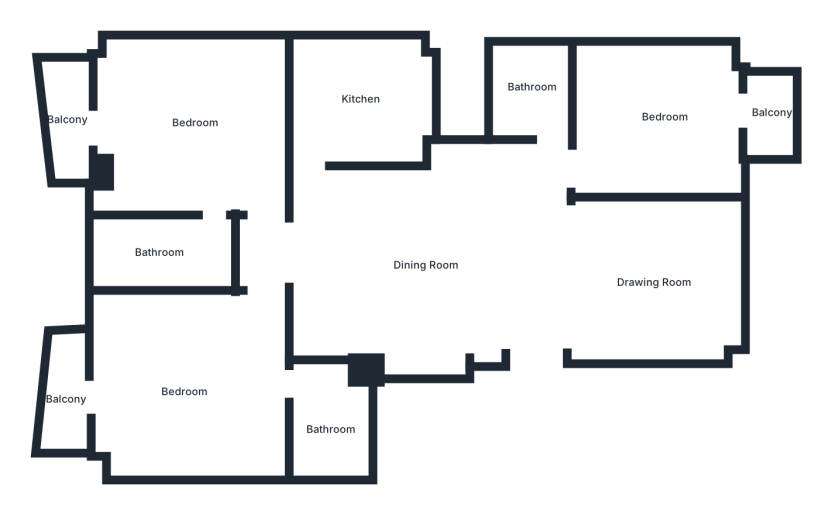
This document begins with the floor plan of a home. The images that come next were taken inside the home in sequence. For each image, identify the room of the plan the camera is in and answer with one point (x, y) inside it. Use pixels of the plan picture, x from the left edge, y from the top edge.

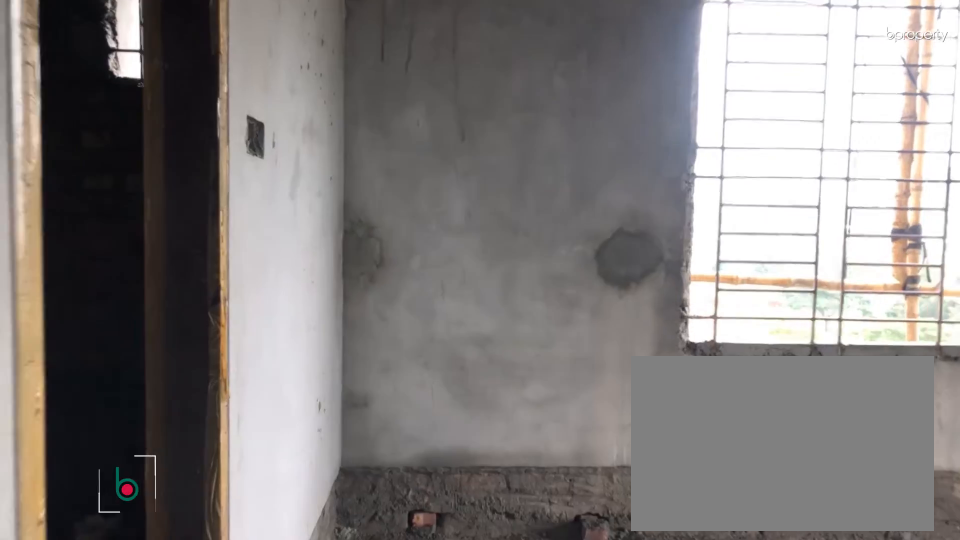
(188, 391)
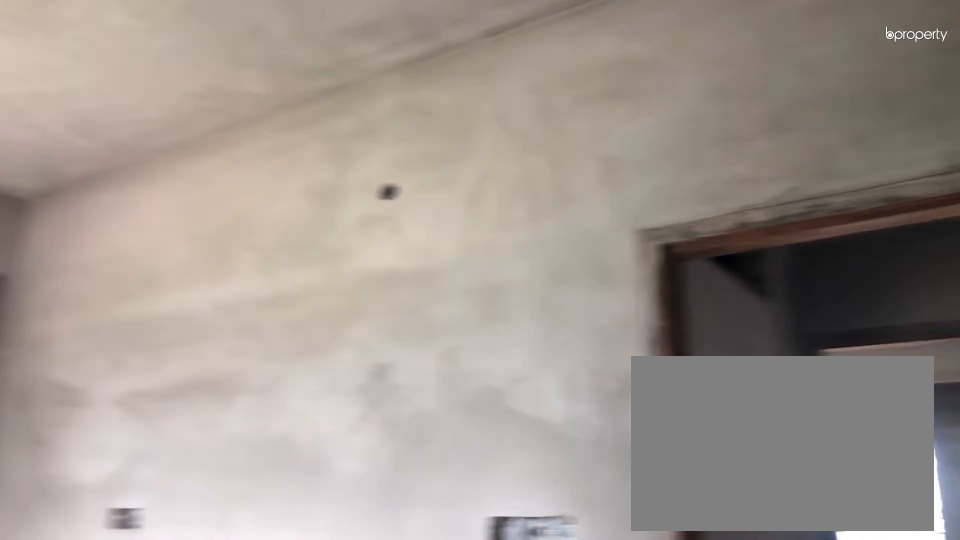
(188, 391)
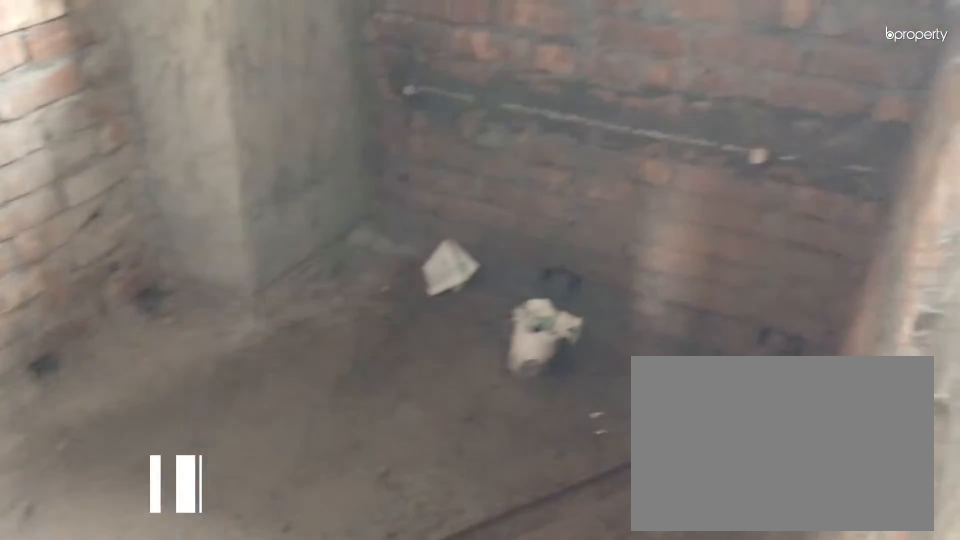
(327, 431)
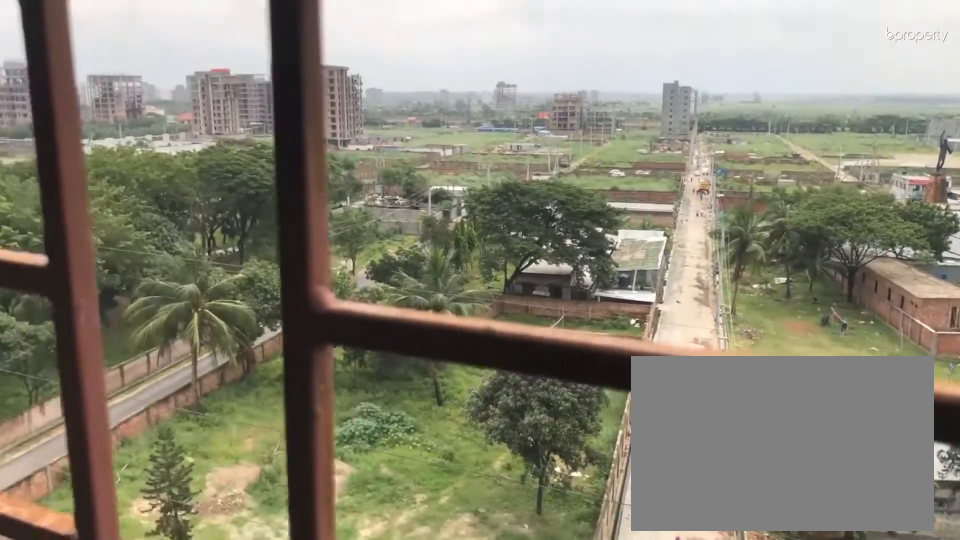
(61, 399)
